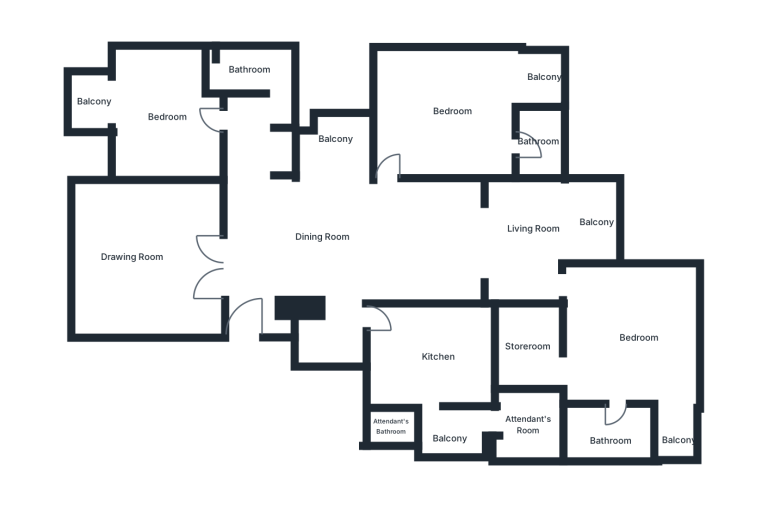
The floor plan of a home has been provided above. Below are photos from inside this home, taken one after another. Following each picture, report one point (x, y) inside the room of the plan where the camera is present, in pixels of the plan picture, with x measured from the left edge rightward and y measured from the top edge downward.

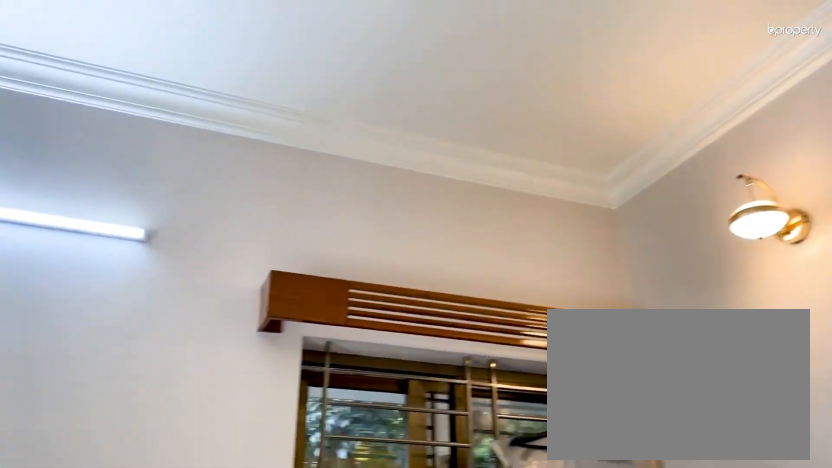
(167, 109)
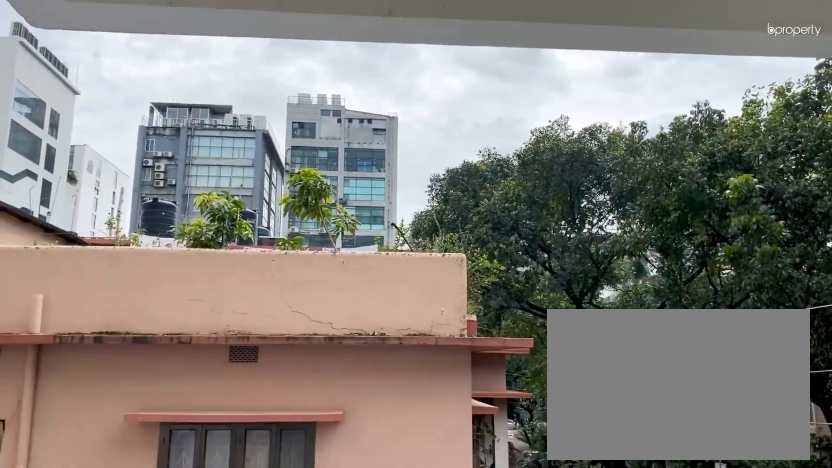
(90, 106)
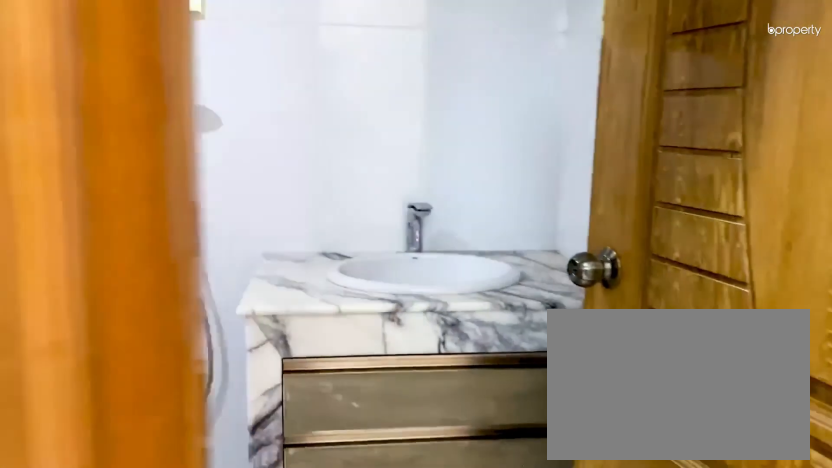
(245, 66)
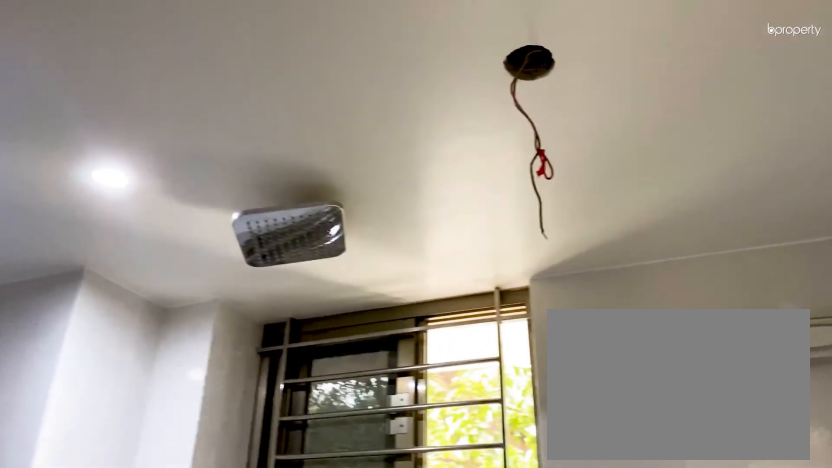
(245, 66)
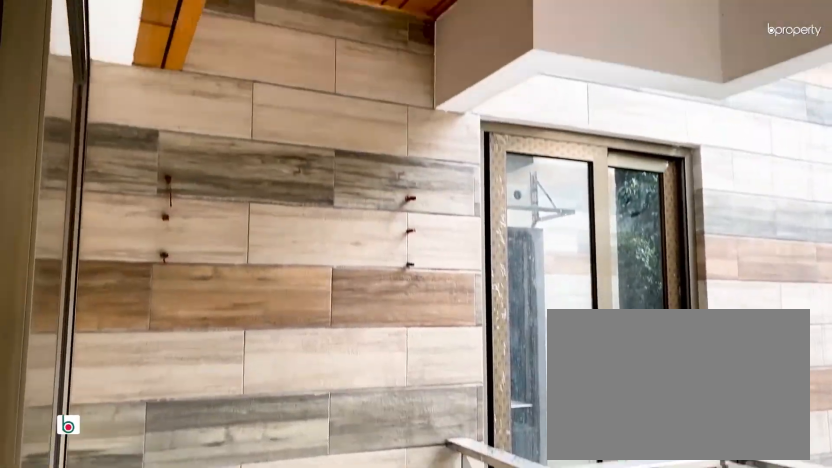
(331, 133)
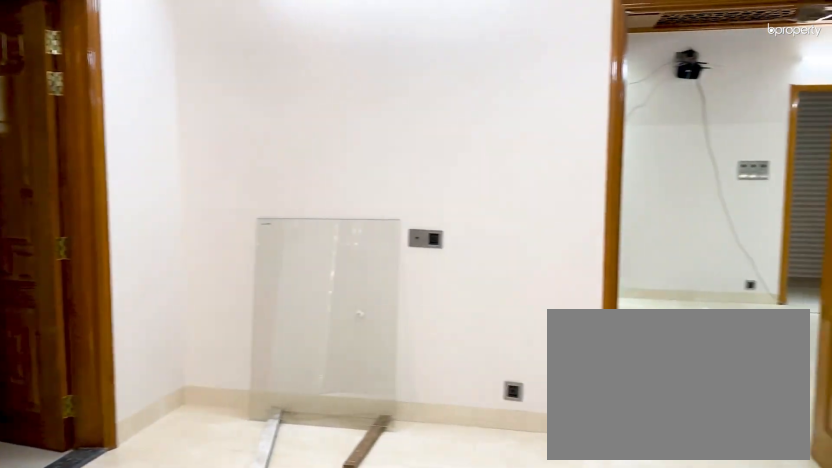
(454, 115)
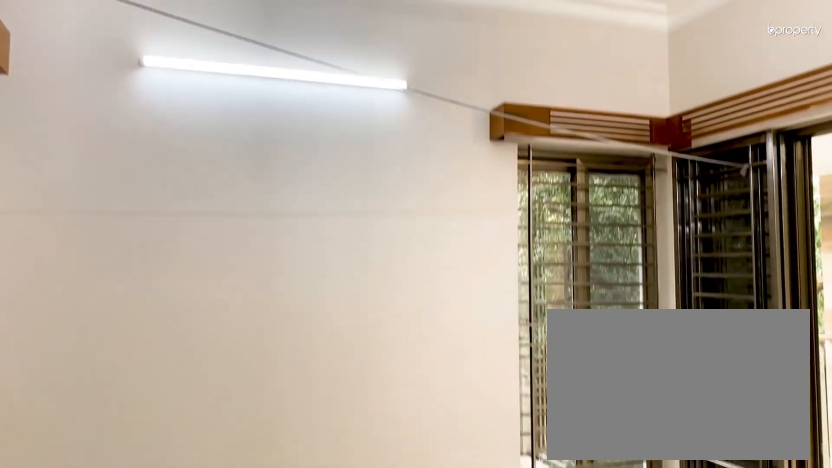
(455, 114)
